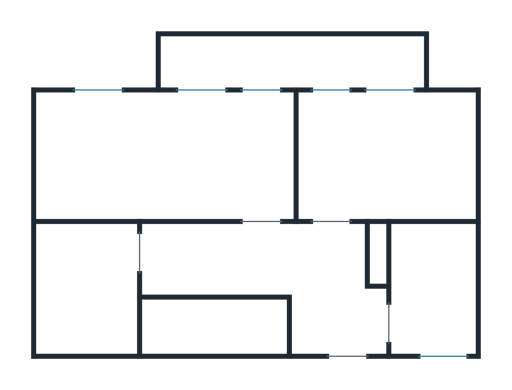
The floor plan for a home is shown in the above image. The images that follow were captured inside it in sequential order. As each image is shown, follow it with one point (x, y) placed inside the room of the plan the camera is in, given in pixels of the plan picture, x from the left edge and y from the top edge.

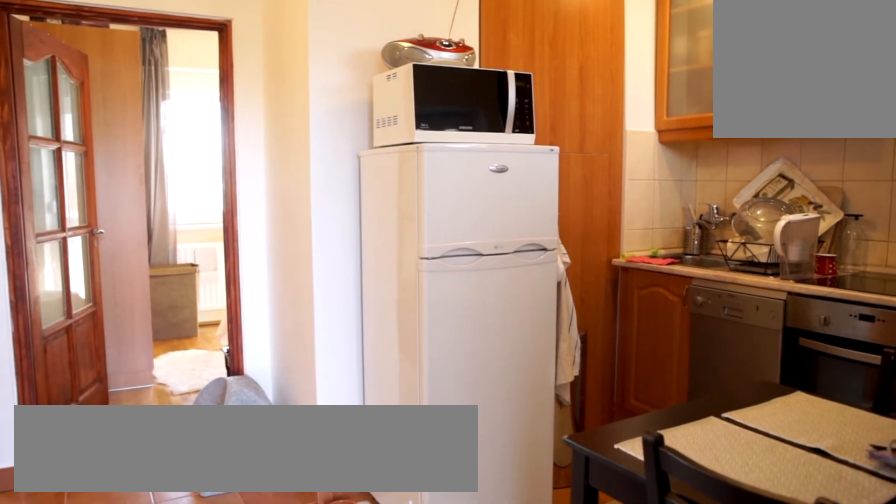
(359, 325)
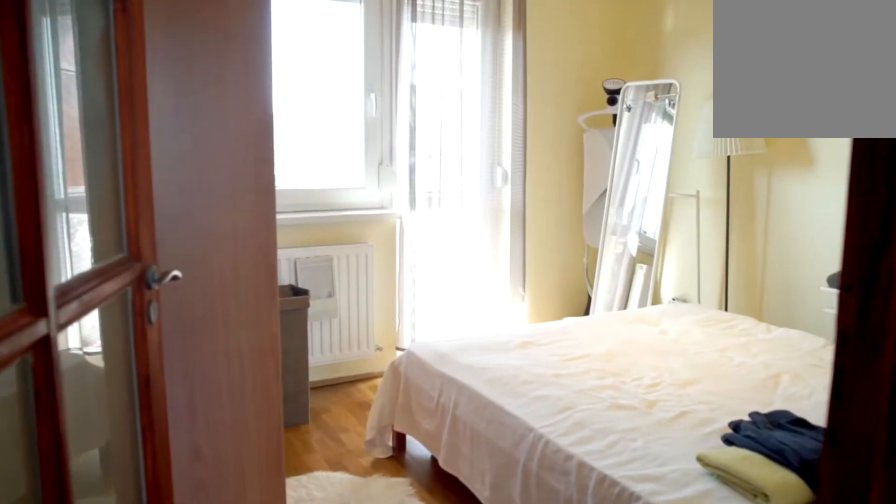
(360, 325)
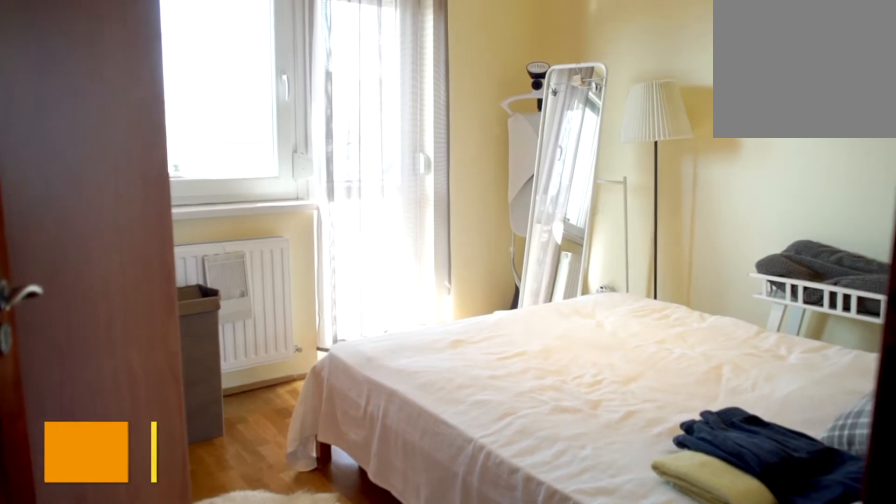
(380, 154)
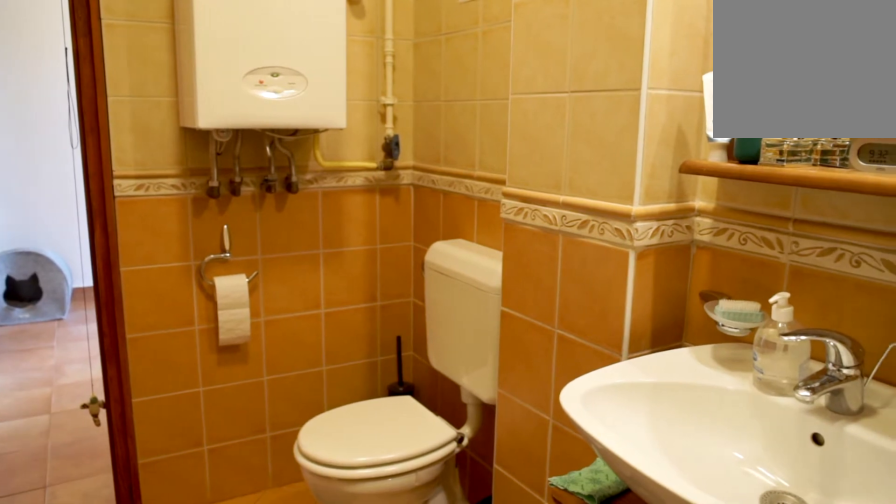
(85, 267)
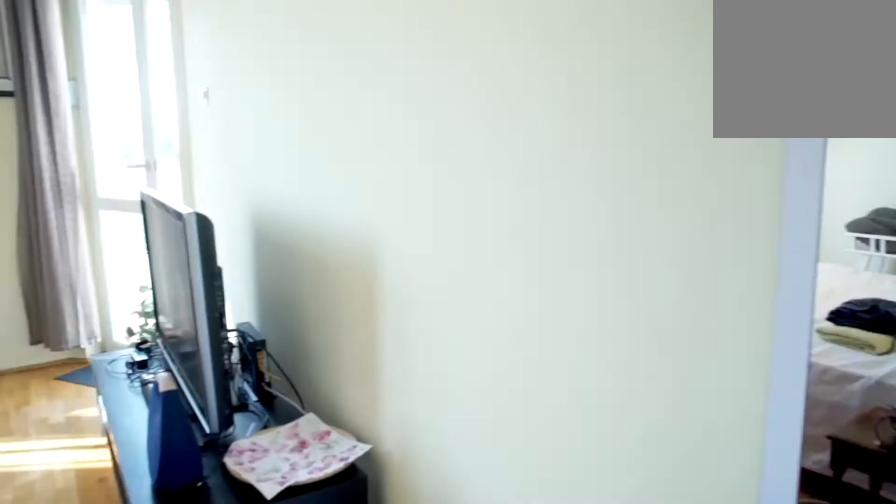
(231, 256)
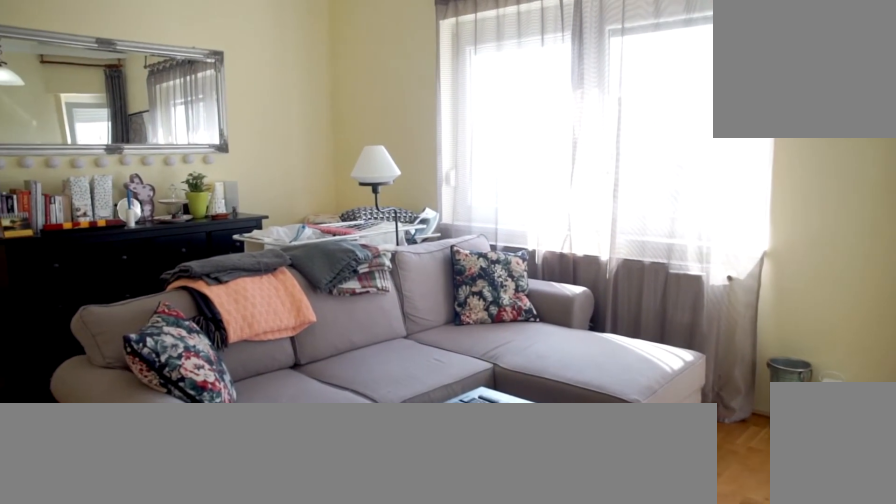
(165, 159)
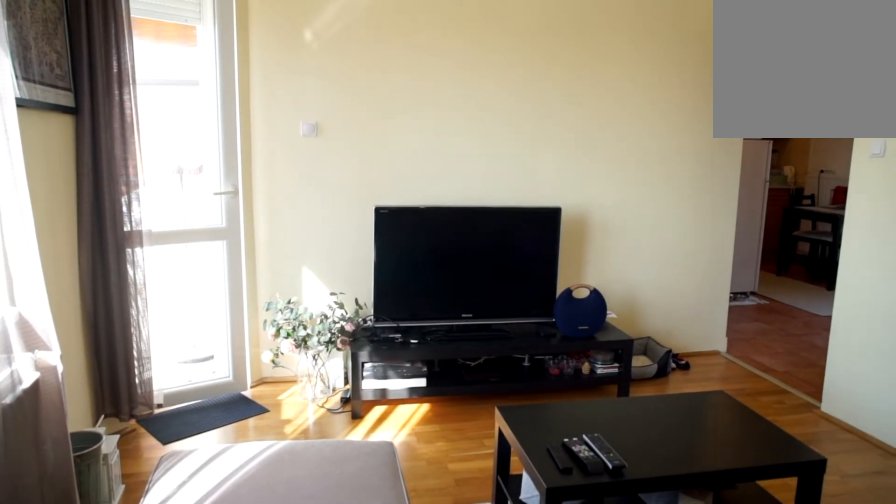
(165, 159)
